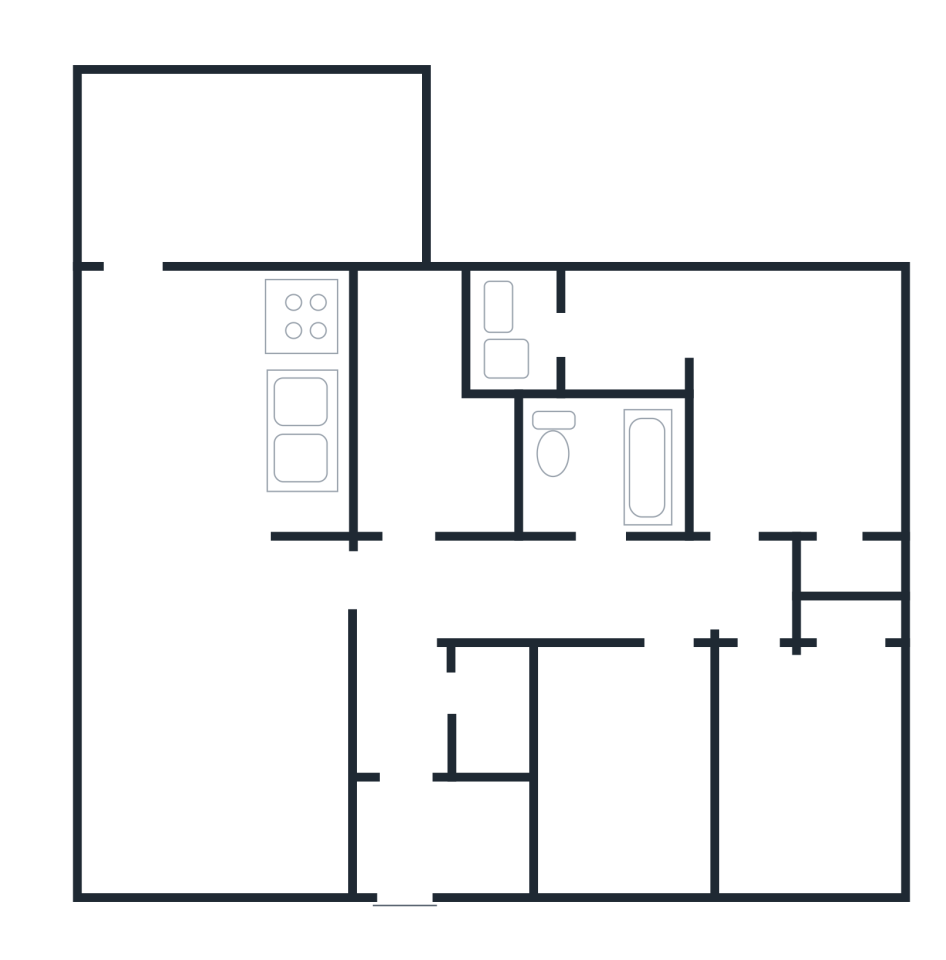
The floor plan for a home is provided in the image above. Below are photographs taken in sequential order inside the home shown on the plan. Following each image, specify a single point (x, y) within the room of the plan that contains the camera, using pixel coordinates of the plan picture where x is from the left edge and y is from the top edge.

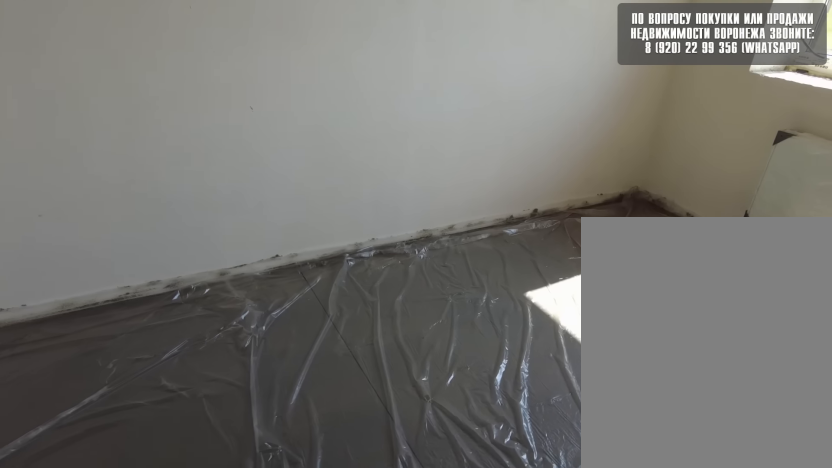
(786, 758)
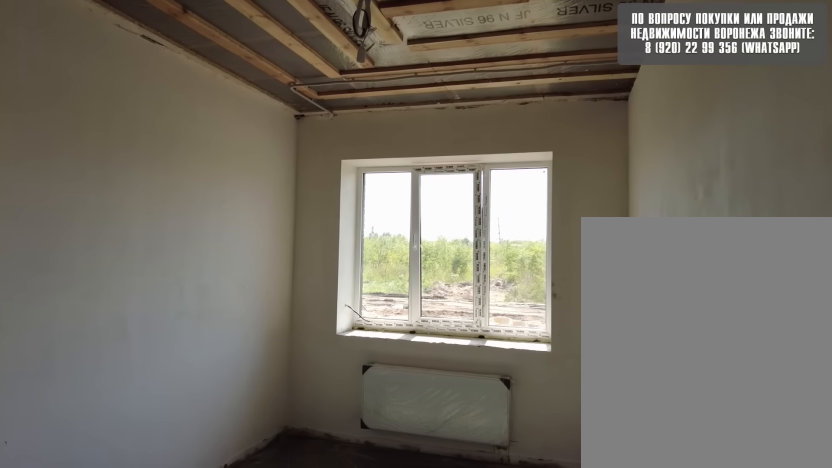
(785, 762)
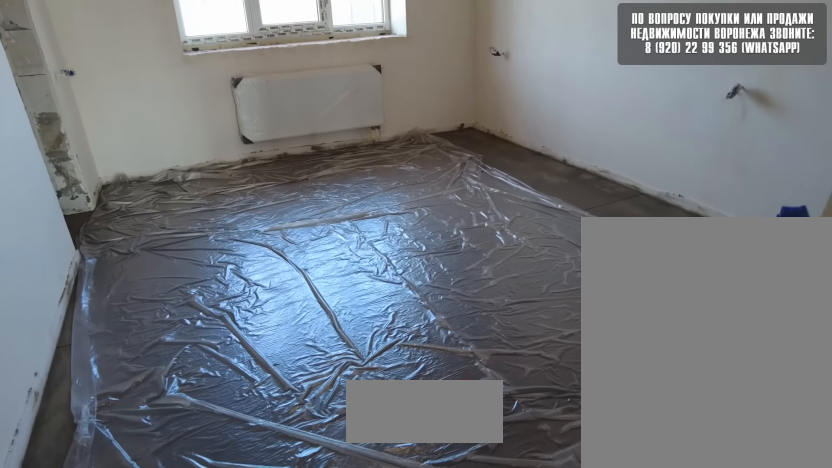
(784, 510)
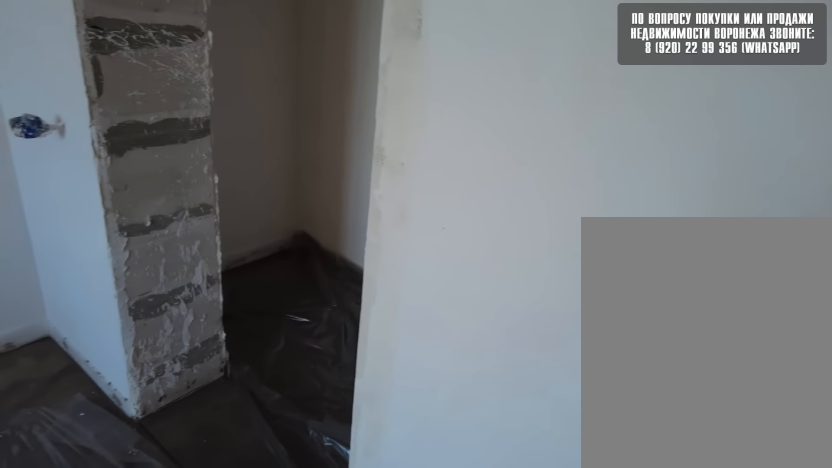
(779, 521)
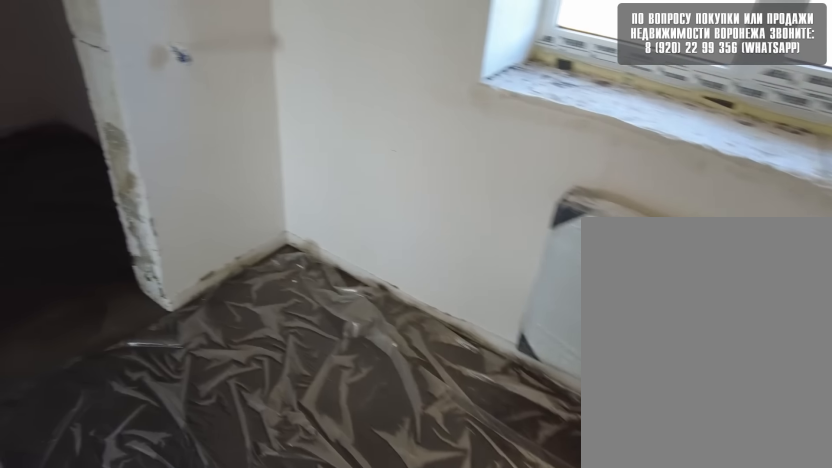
(772, 503)
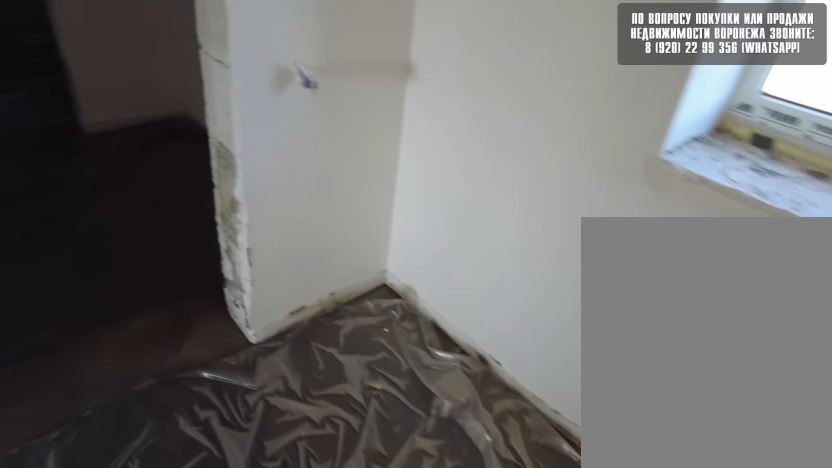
(761, 463)
